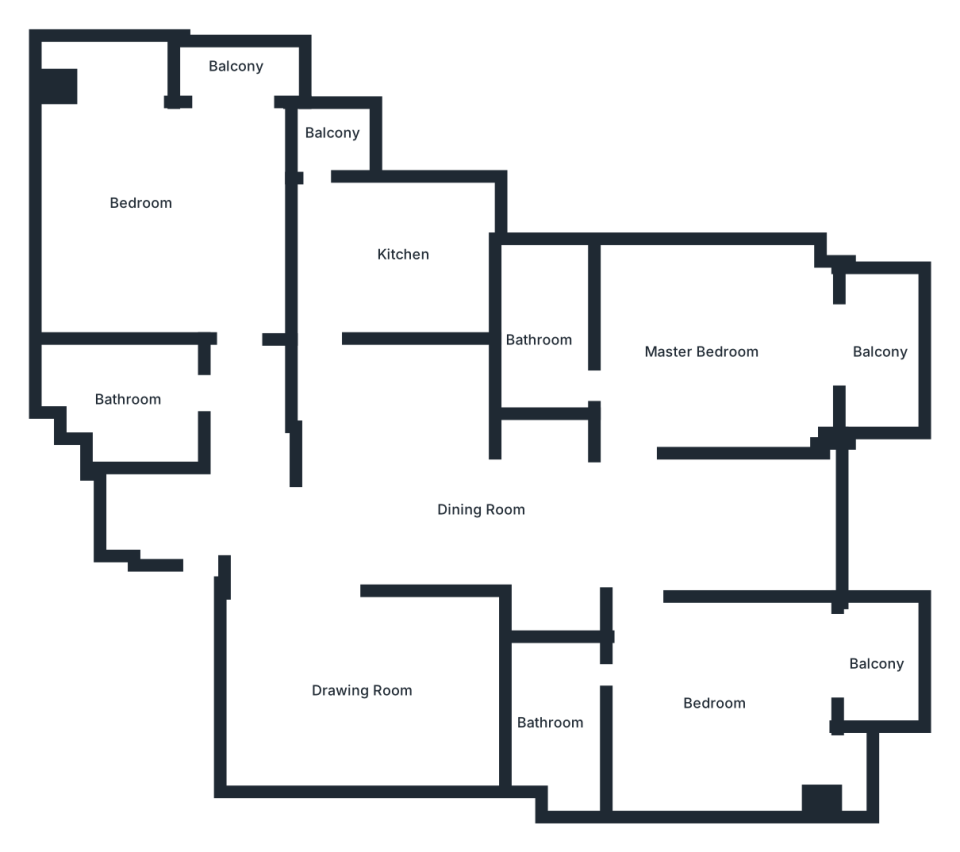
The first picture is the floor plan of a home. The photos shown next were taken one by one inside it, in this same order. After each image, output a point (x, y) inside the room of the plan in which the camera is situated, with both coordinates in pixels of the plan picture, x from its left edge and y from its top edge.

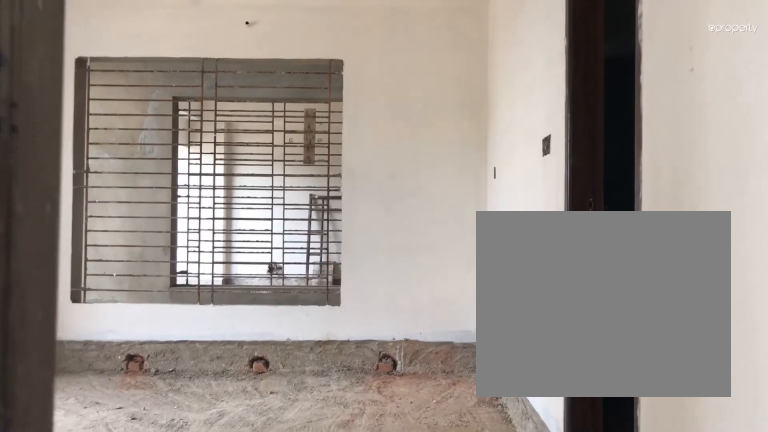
(656, 655)
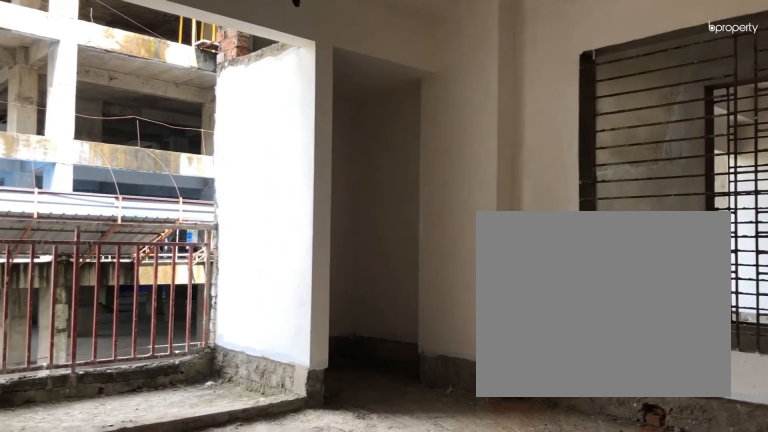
(719, 714)
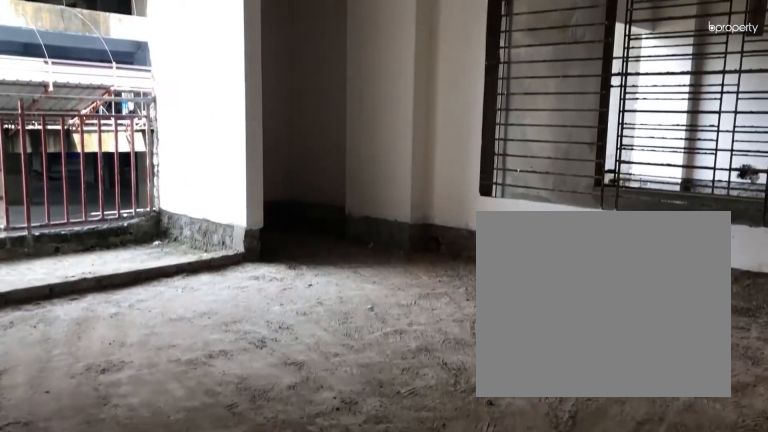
(719, 714)
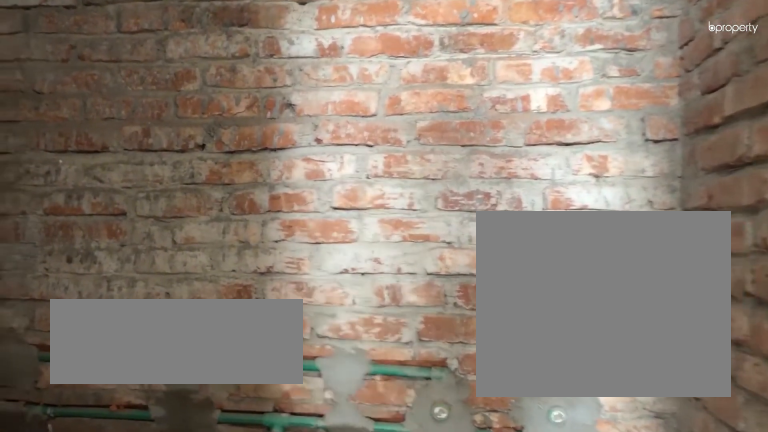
(563, 709)
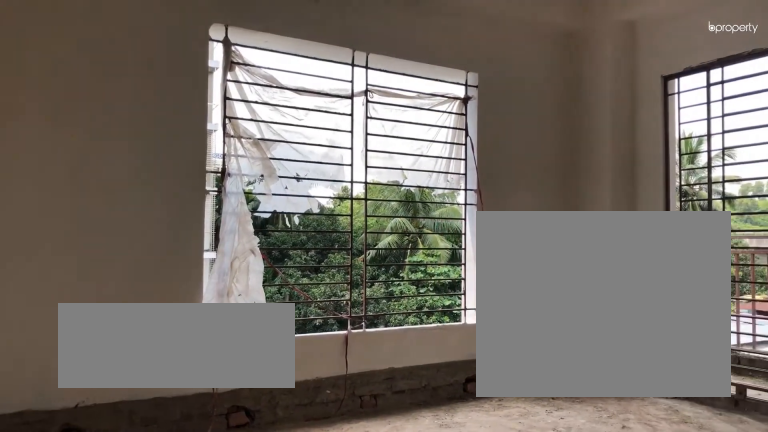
(723, 348)
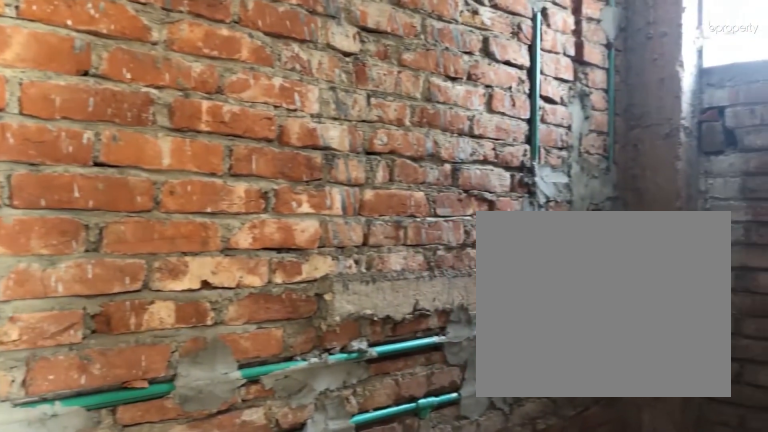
(543, 309)
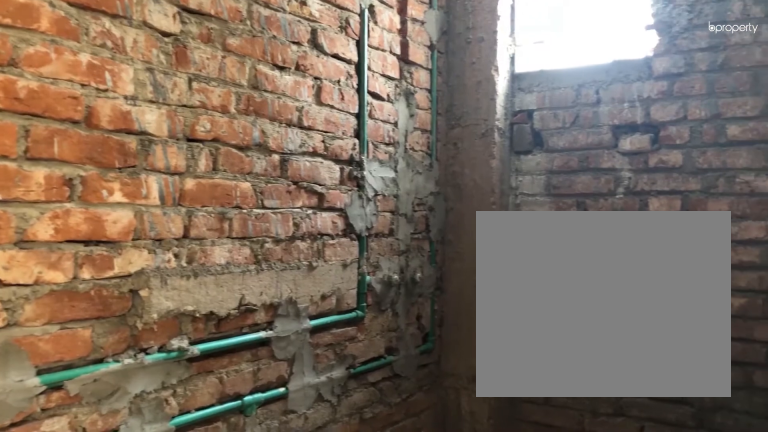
(543, 309)
